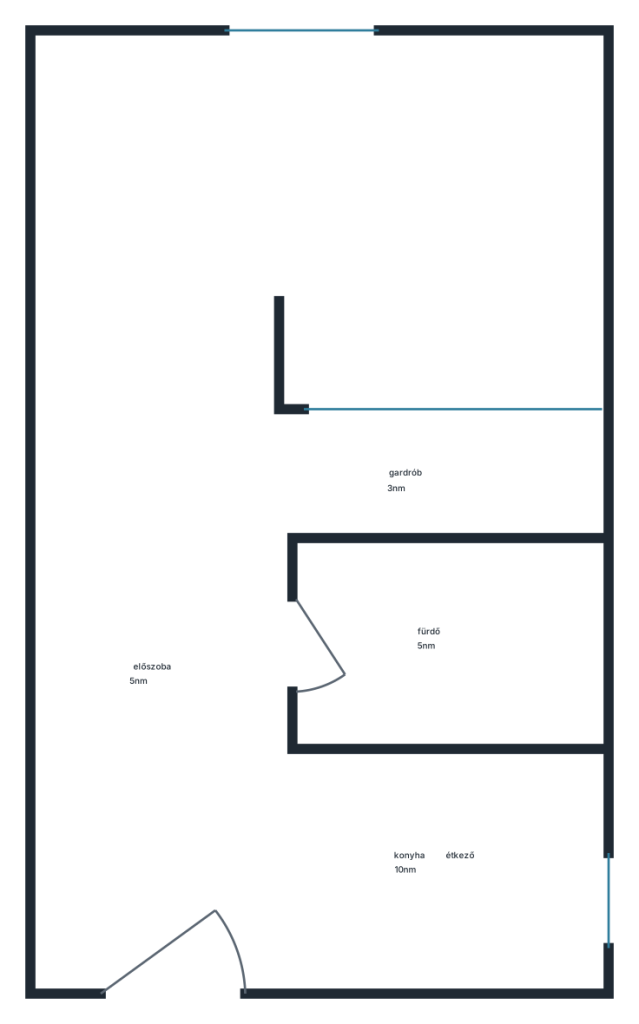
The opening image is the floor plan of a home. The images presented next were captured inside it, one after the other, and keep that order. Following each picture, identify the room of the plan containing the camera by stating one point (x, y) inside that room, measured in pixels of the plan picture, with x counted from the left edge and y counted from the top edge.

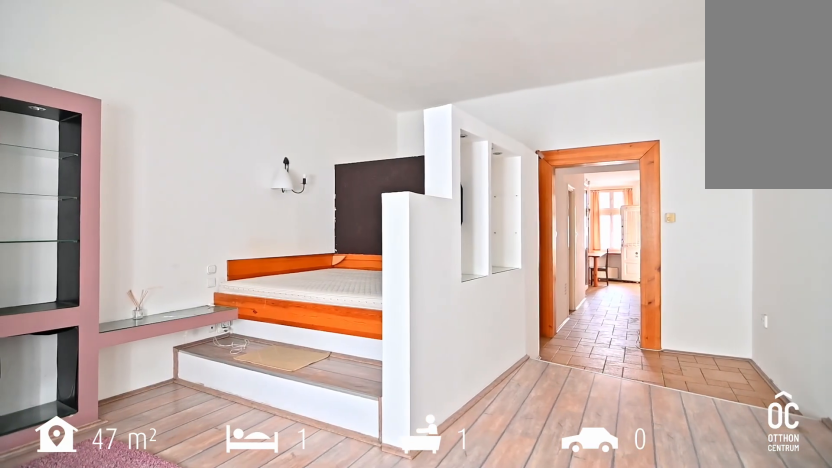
(291, 194)
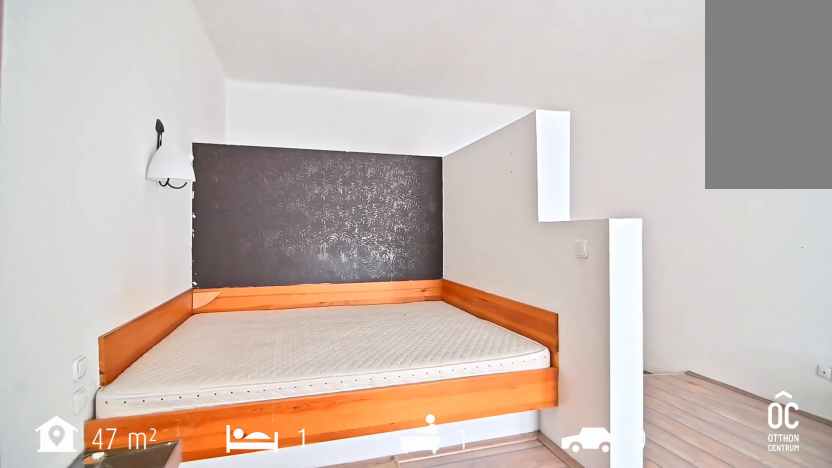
(291, 194)
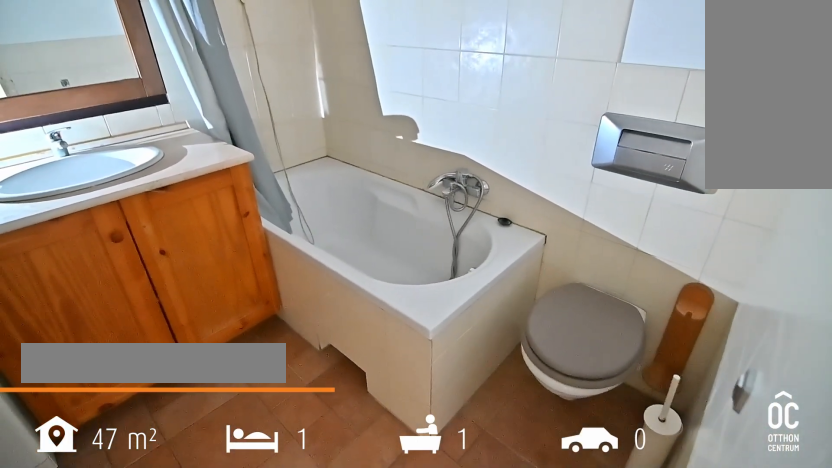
(443, 646)
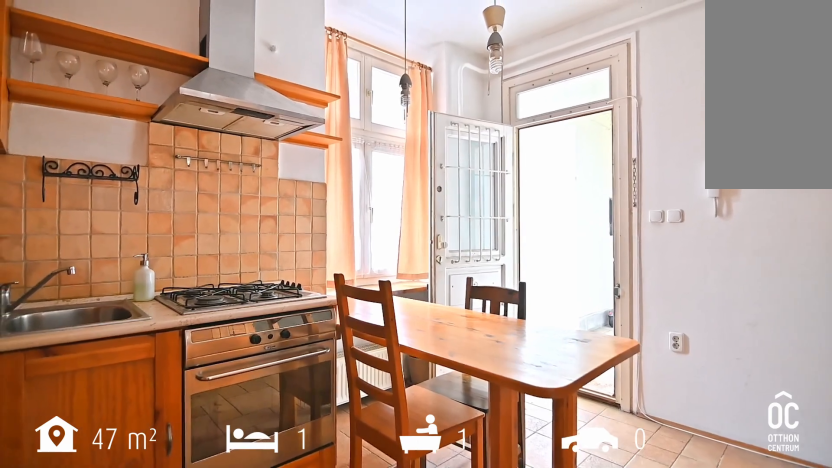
(435, 870)
